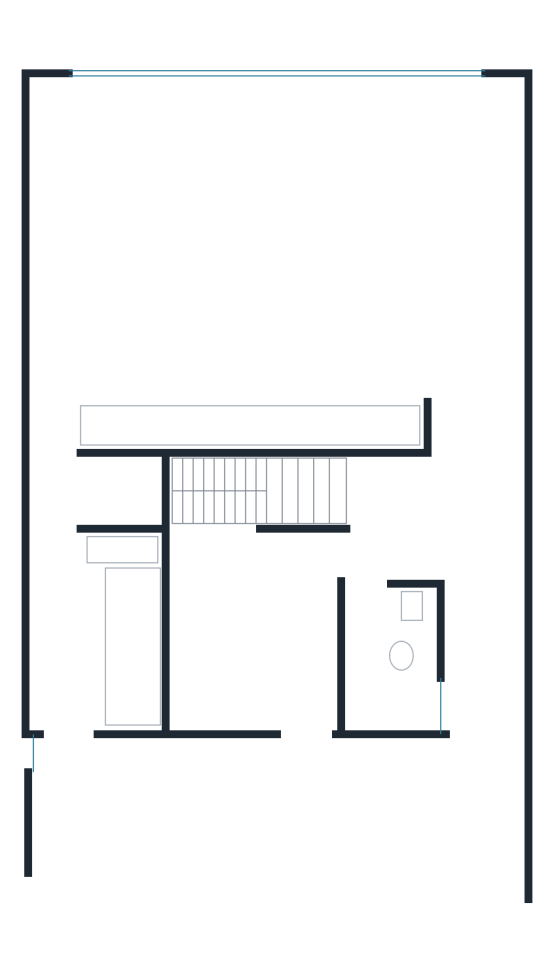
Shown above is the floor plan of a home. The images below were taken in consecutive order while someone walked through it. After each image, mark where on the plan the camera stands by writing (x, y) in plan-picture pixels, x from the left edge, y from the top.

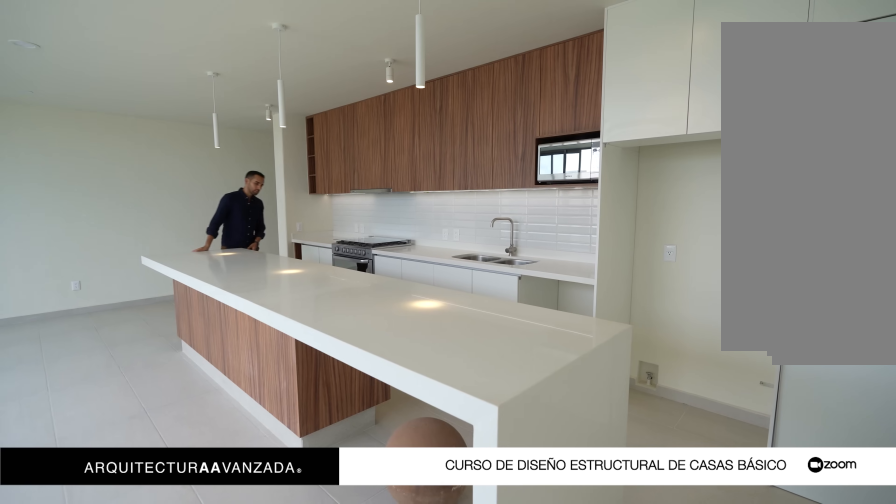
(76, 255)
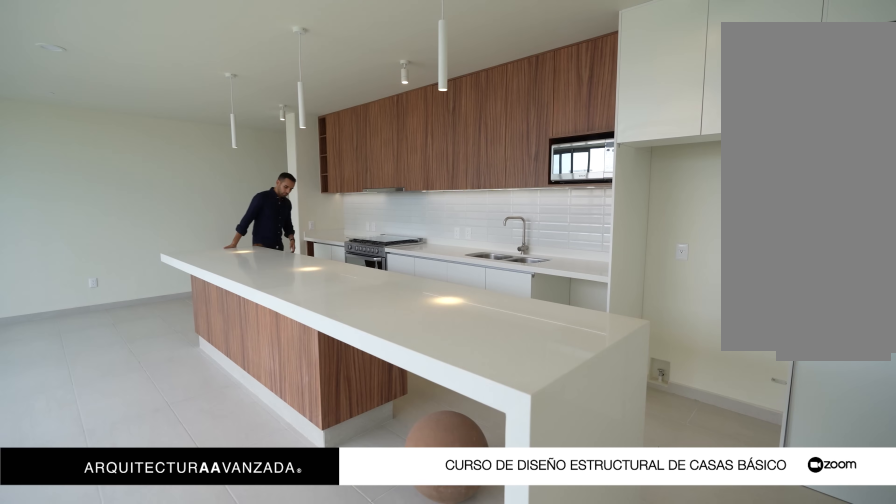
(69, 257)
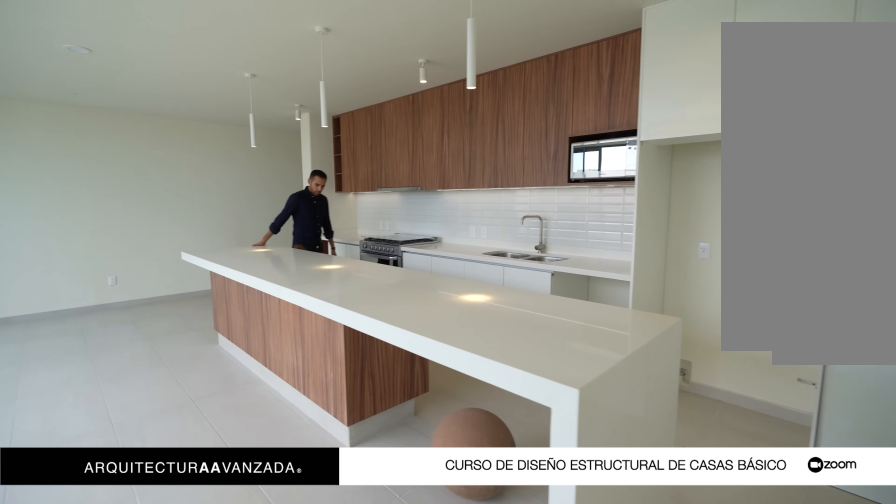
(68, 256)
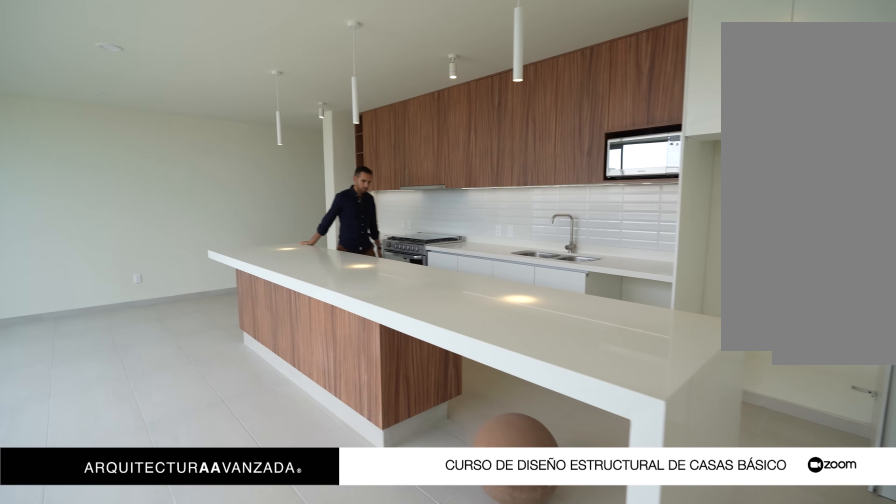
(68, 256)
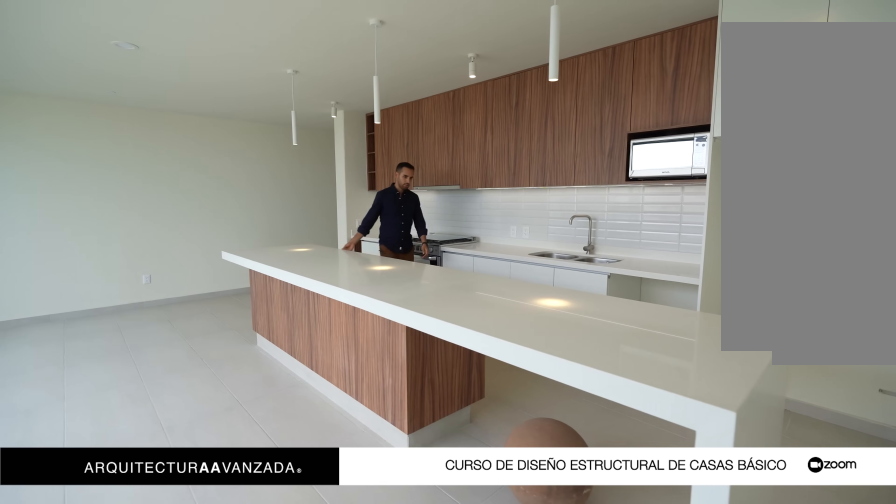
(68, 256)
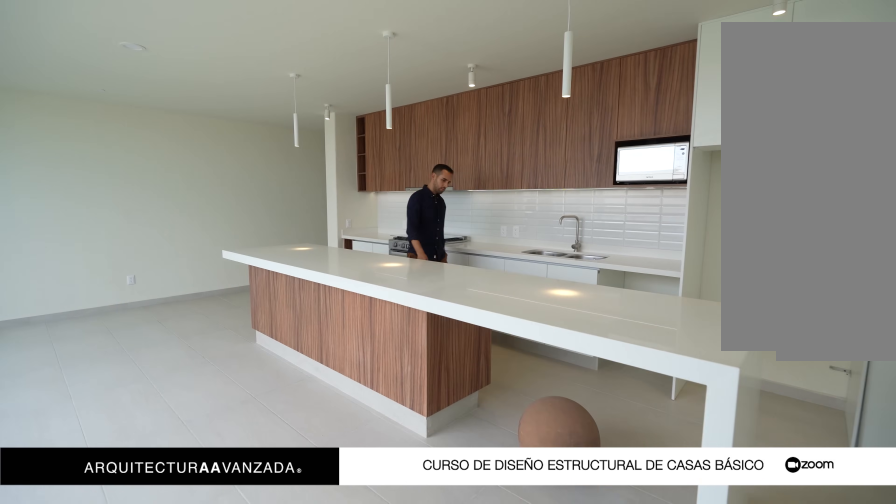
(67, 256)
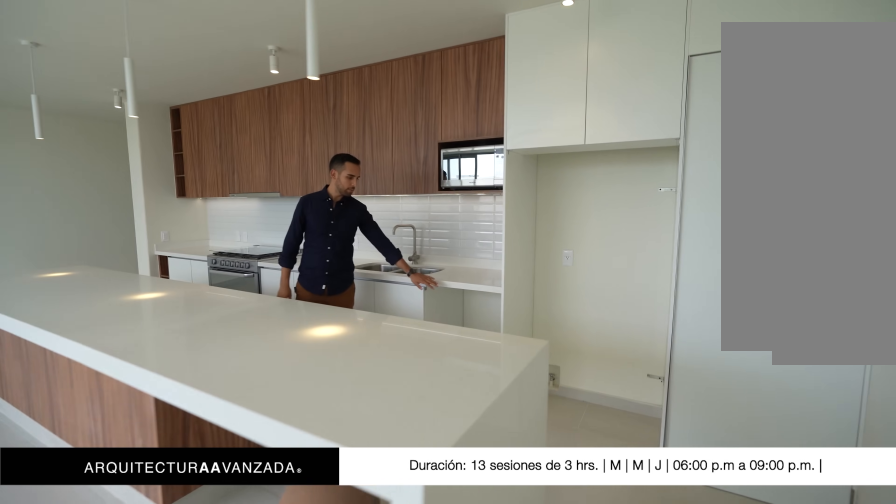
(65, 226)
